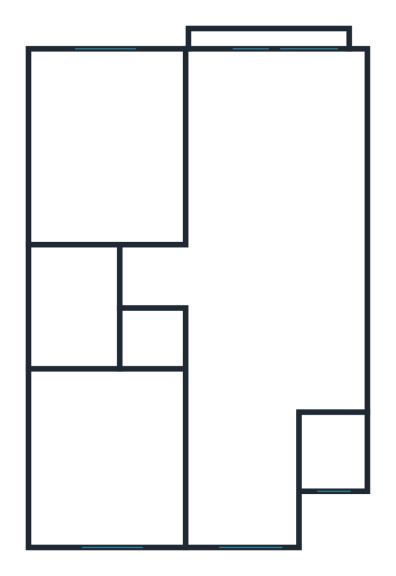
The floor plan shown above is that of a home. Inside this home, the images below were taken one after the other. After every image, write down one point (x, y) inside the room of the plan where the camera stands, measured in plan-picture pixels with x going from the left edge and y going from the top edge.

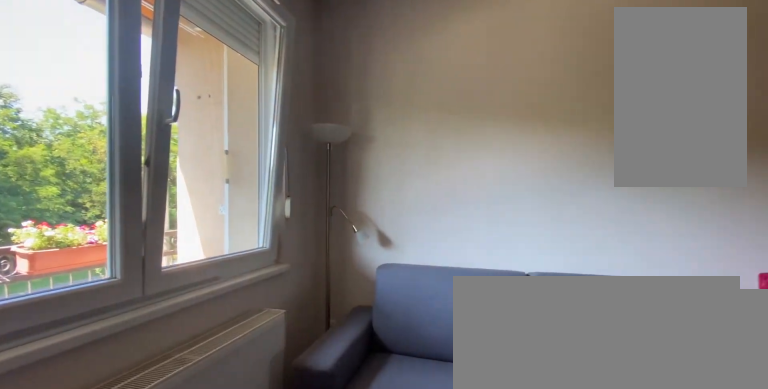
(257, 265)
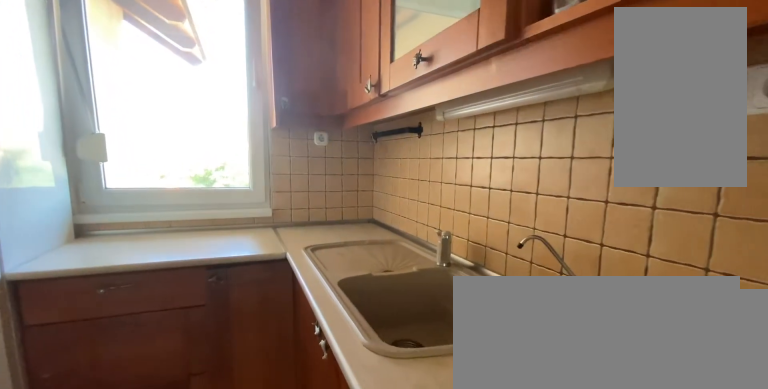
(238, 461)
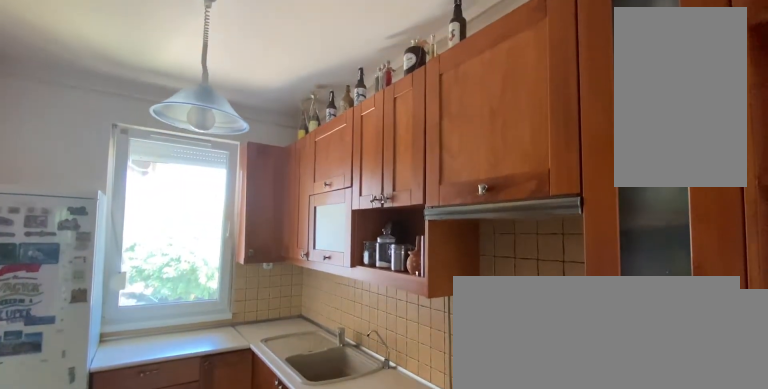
(238, 461)
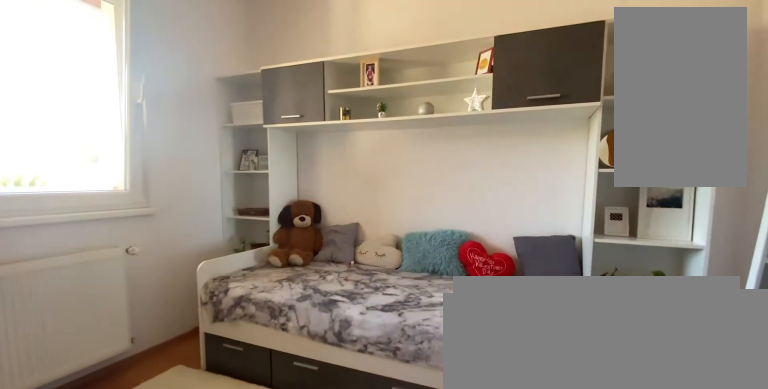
(119, 461)
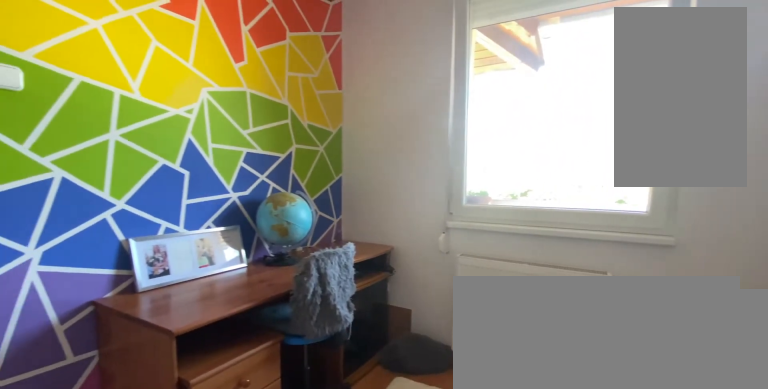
(120, 461)
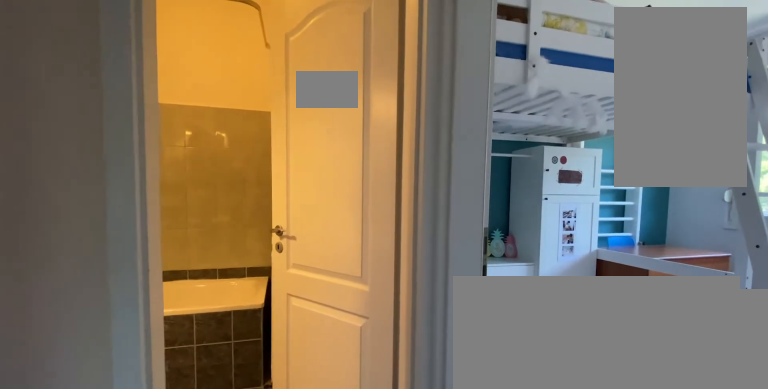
(158, 276)
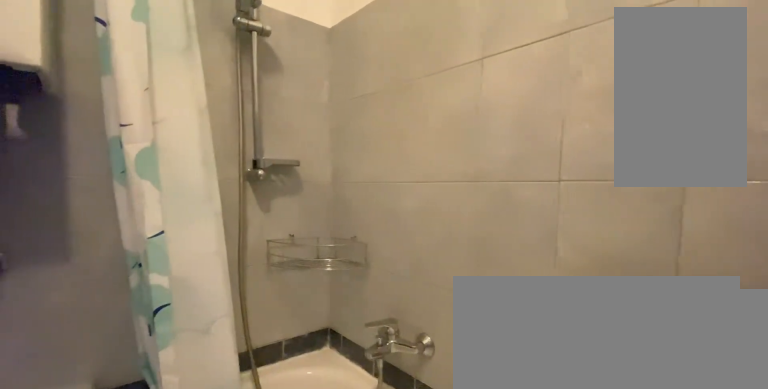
(79, 305)
